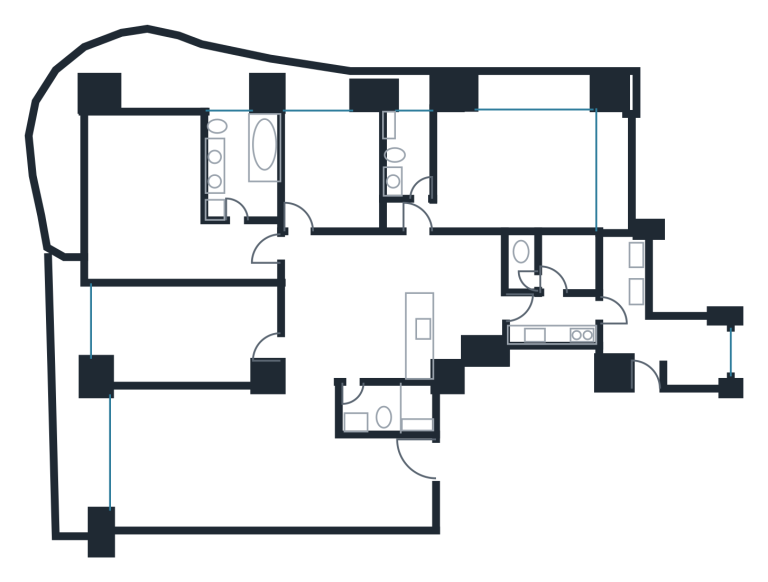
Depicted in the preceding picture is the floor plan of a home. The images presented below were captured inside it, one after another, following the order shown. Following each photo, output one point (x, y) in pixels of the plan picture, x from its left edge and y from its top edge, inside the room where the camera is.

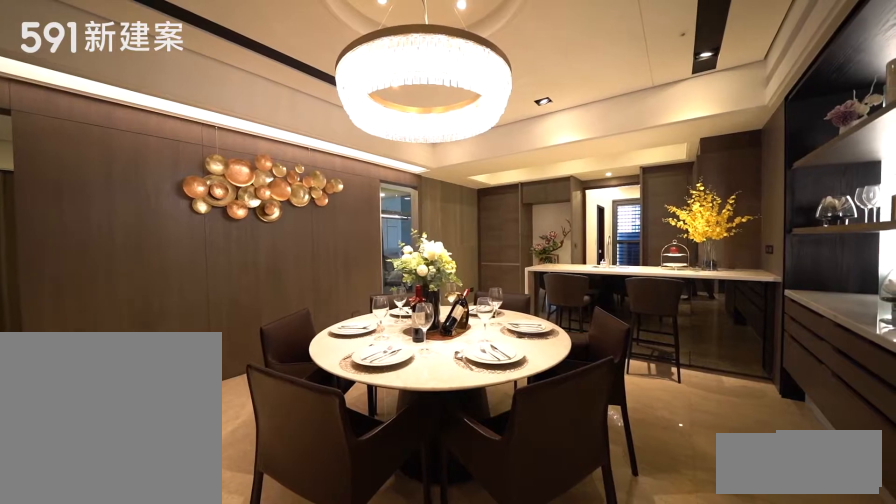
(340, 306)
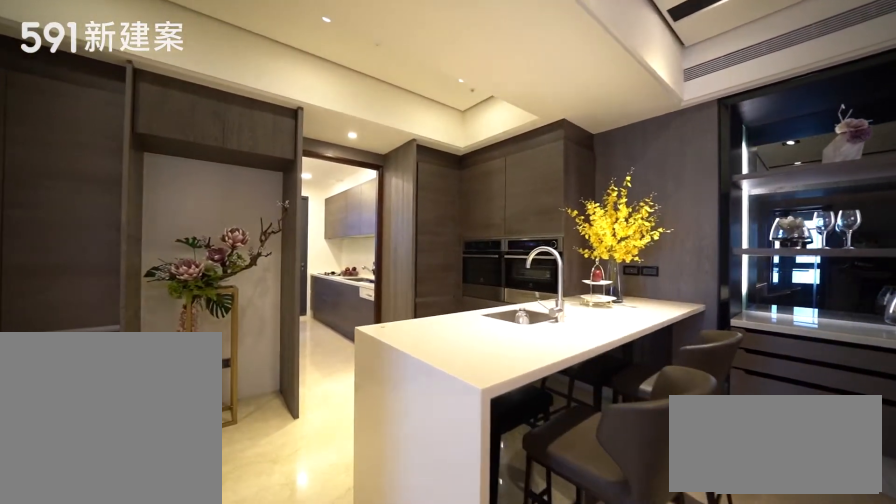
(448, 302)
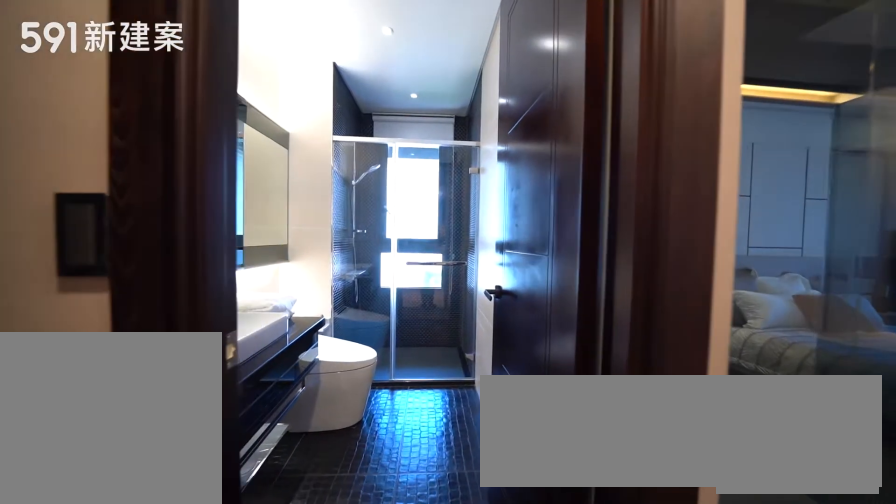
(410, 149)
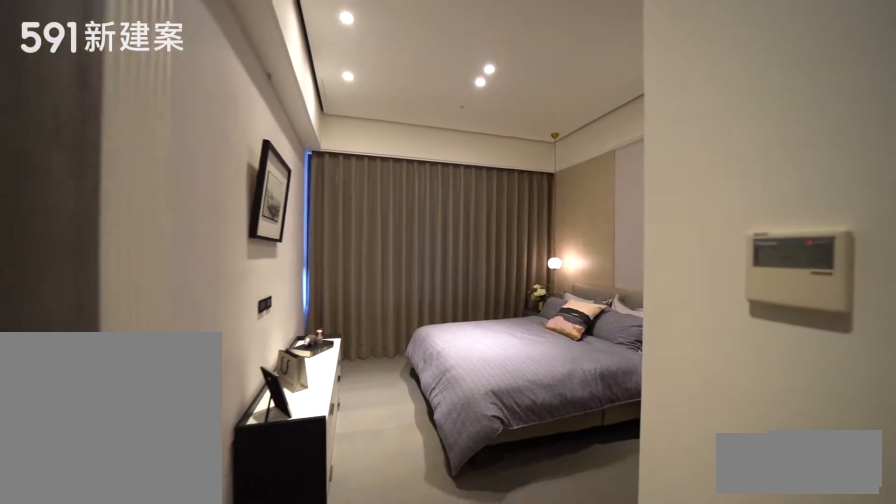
(334, 169)
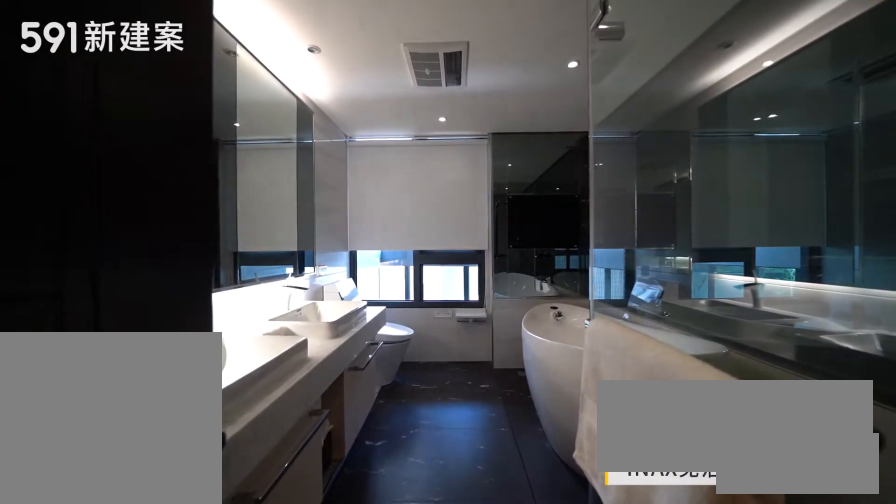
(249, 159)
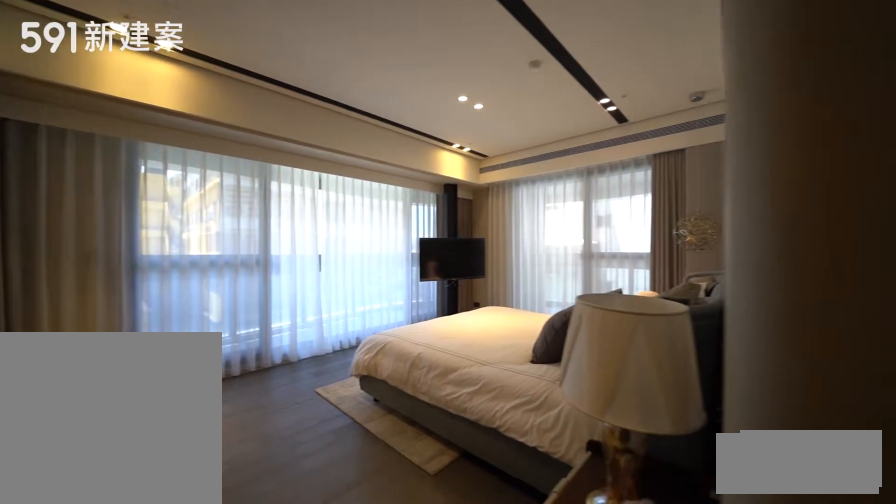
(163, 206)
